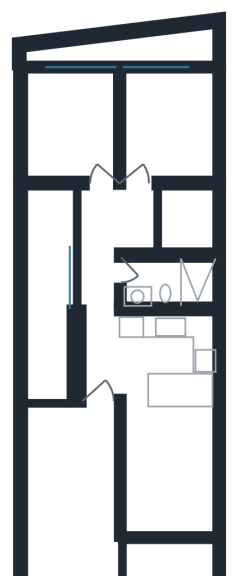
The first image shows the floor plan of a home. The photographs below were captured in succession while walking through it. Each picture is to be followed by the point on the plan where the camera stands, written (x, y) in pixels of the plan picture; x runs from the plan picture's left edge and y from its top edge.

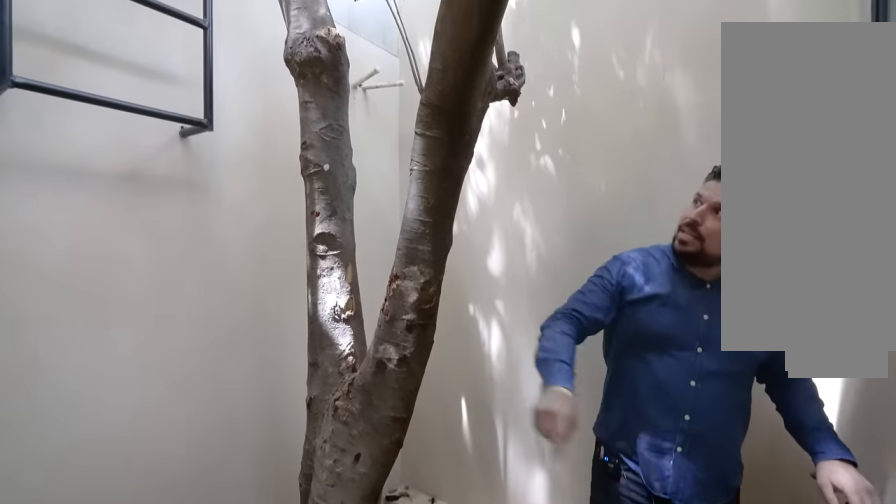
(165, 235)
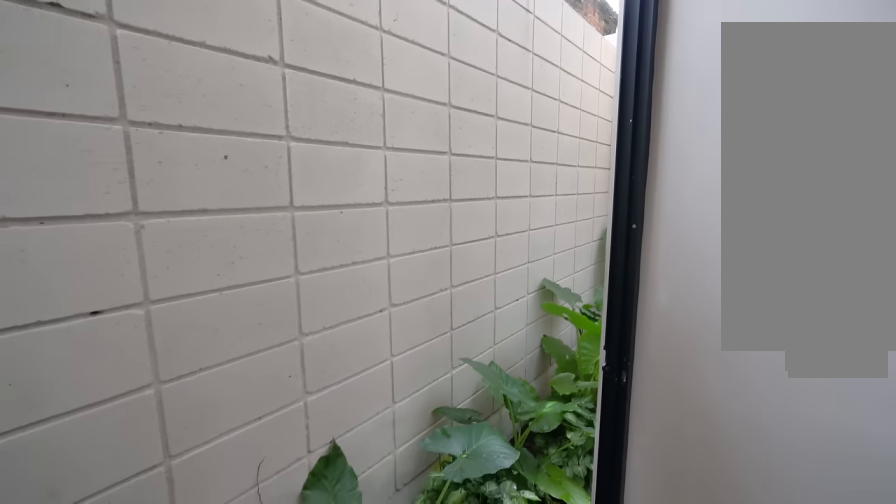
(78, 73)
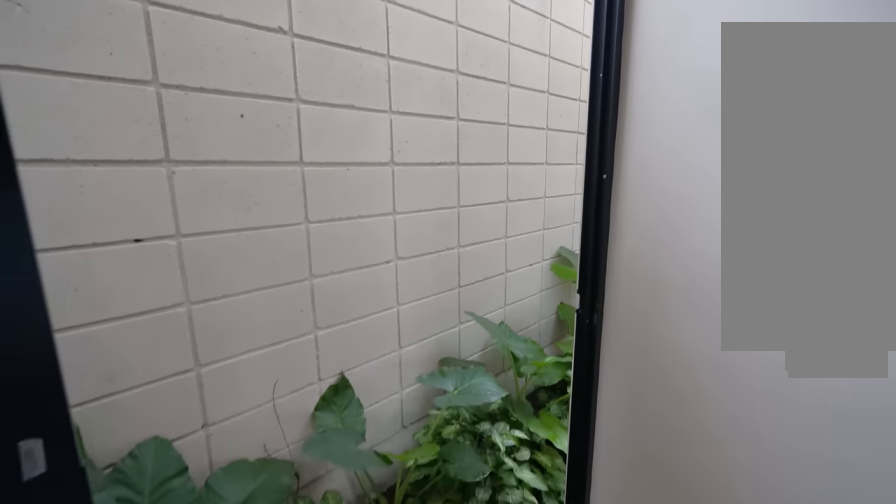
(77, 73)
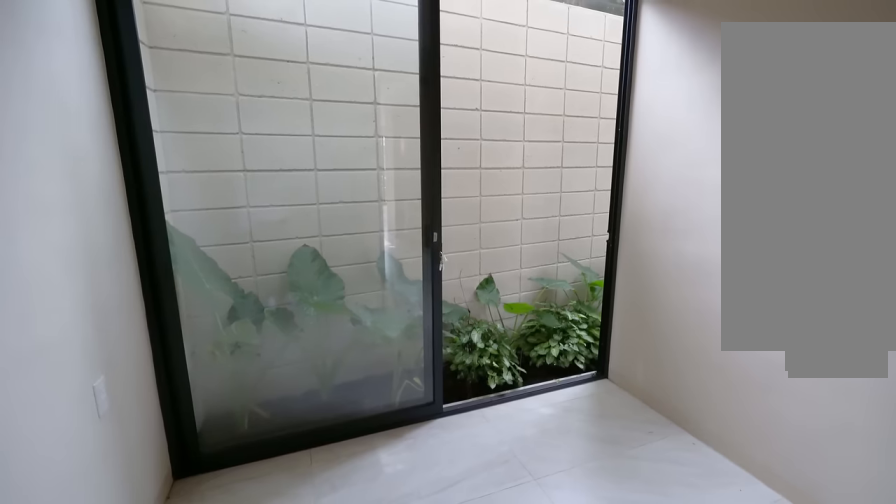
(77, 72)
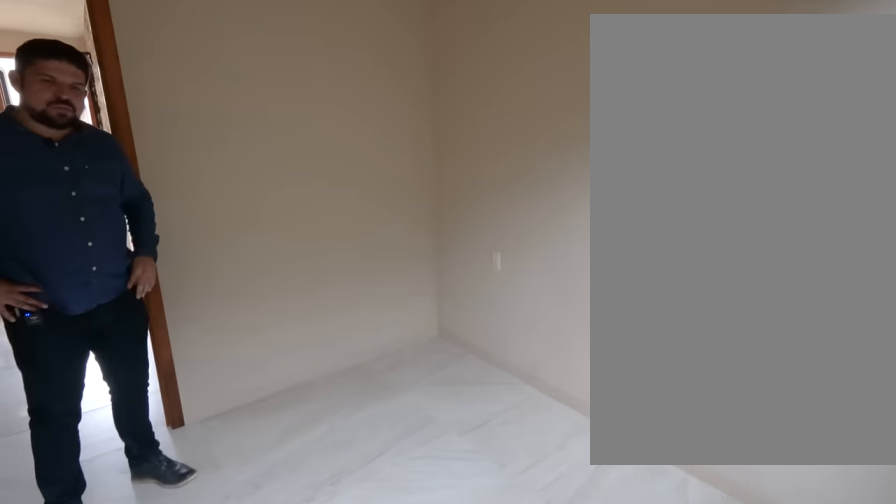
(94, 101)
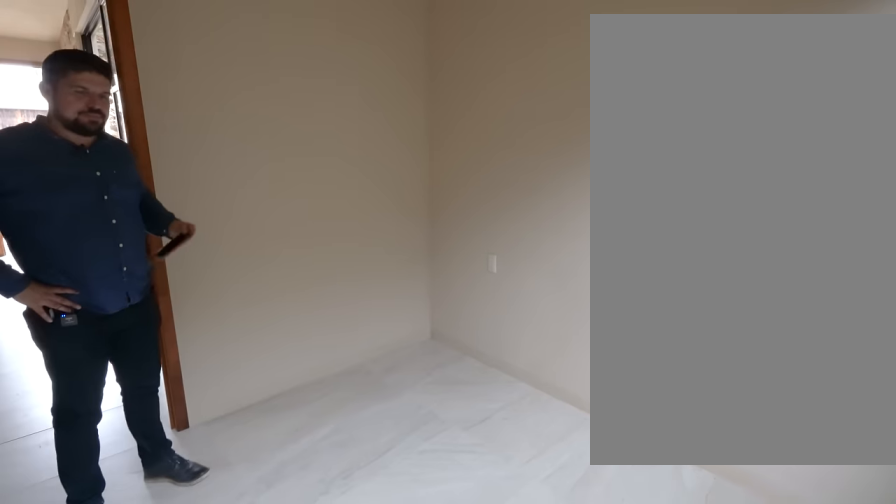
(94, 102)
